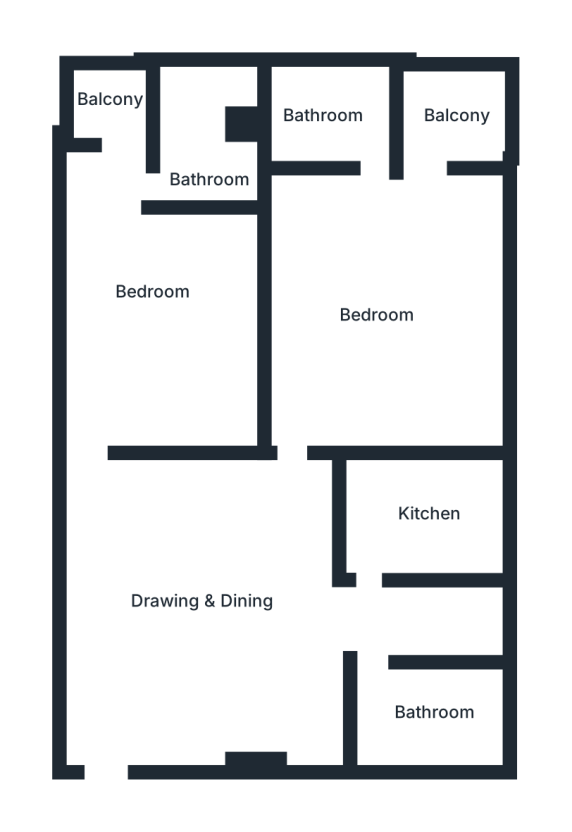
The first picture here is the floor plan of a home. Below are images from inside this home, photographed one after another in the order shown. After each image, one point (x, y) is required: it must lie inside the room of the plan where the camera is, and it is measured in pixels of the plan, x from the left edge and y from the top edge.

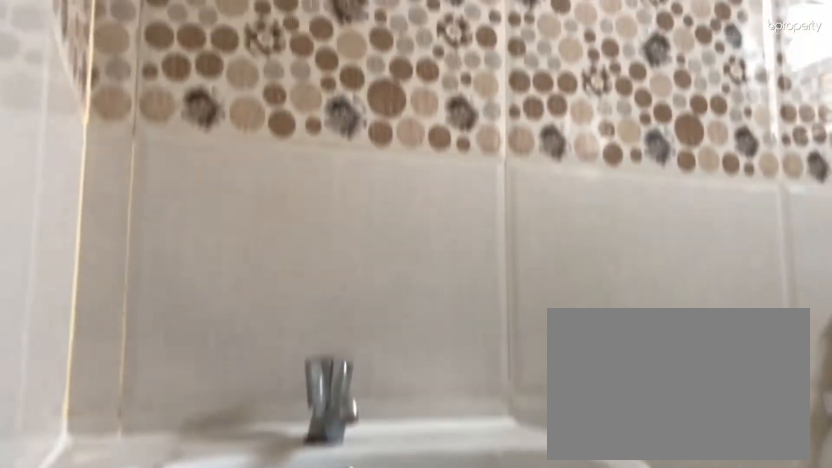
(334, 110)
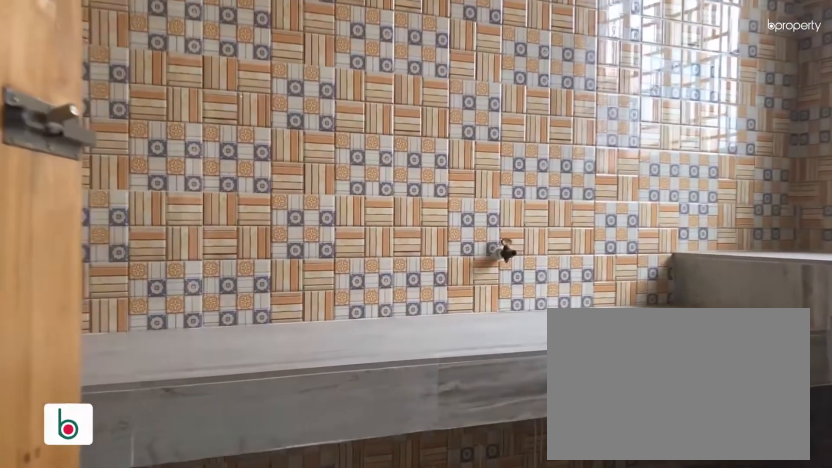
(400, 520)
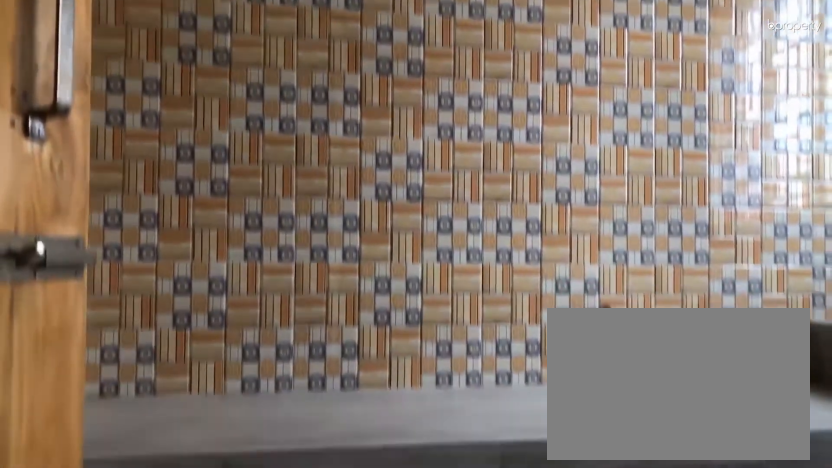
(400, 520)
